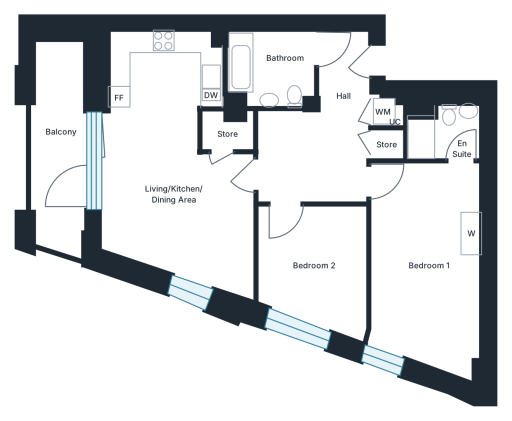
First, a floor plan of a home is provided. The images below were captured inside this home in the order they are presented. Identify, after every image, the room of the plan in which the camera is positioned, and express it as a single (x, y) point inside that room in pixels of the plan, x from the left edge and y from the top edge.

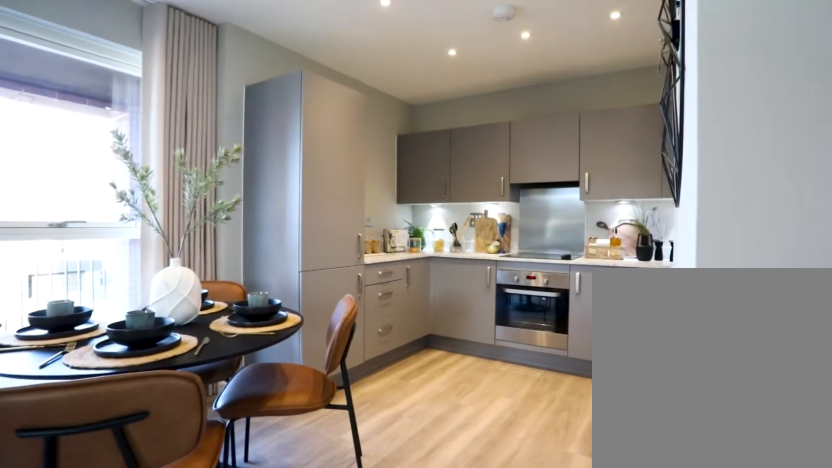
(175, 162)
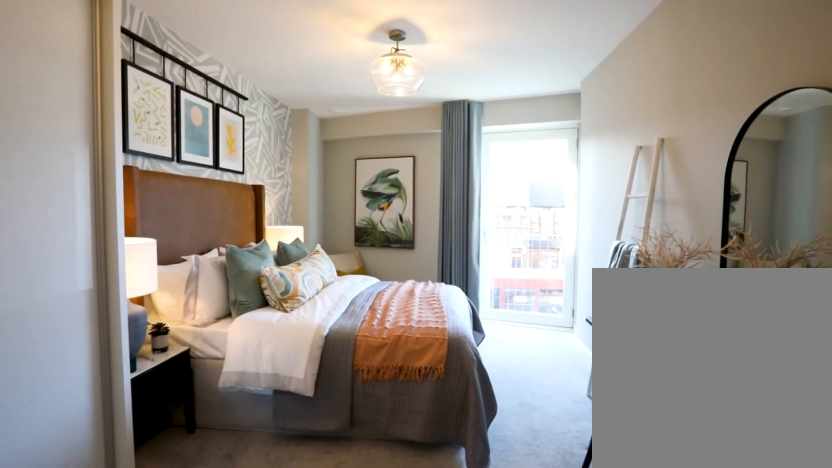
(430, 246)
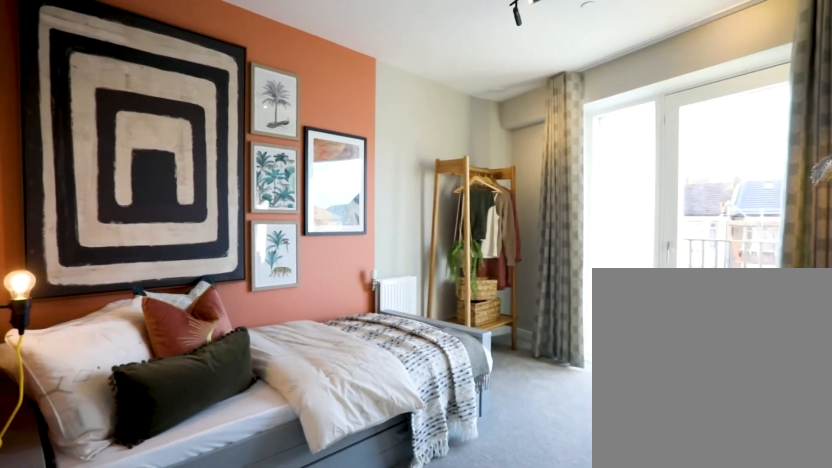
(315, 267)
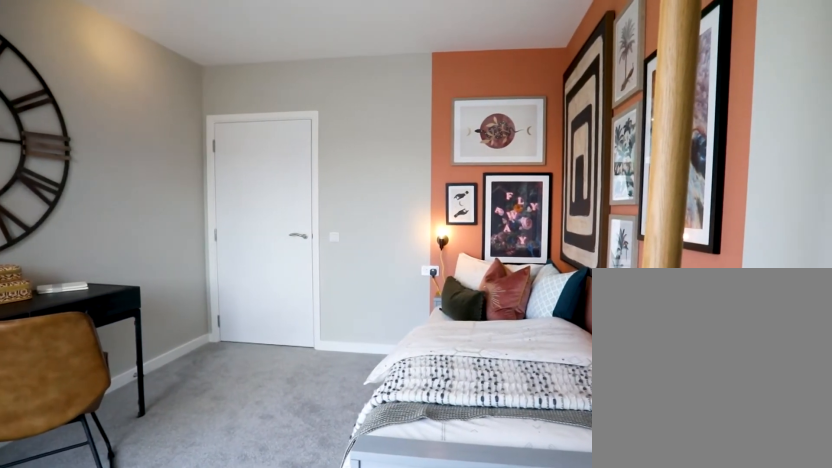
(315, 267)
